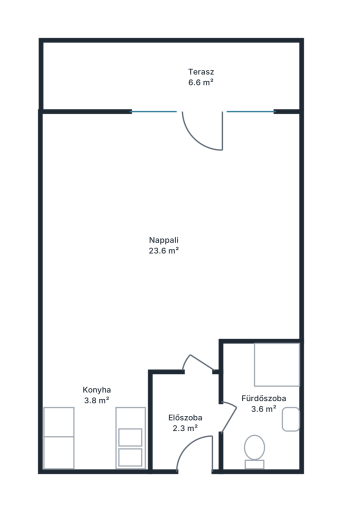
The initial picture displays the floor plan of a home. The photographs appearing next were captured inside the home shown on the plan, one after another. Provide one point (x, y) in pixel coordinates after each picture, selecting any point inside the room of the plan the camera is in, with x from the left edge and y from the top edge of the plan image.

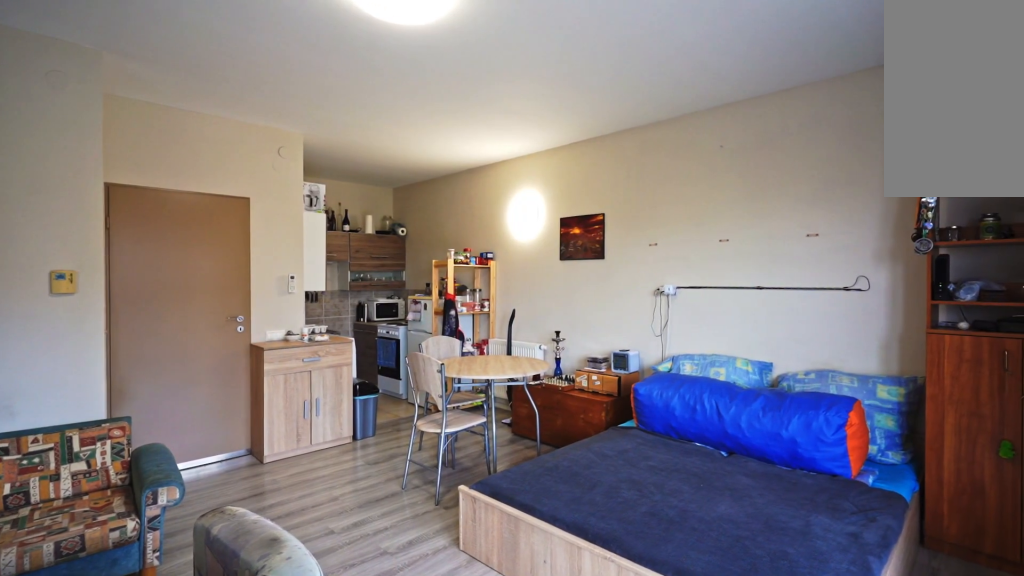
(166, 244)
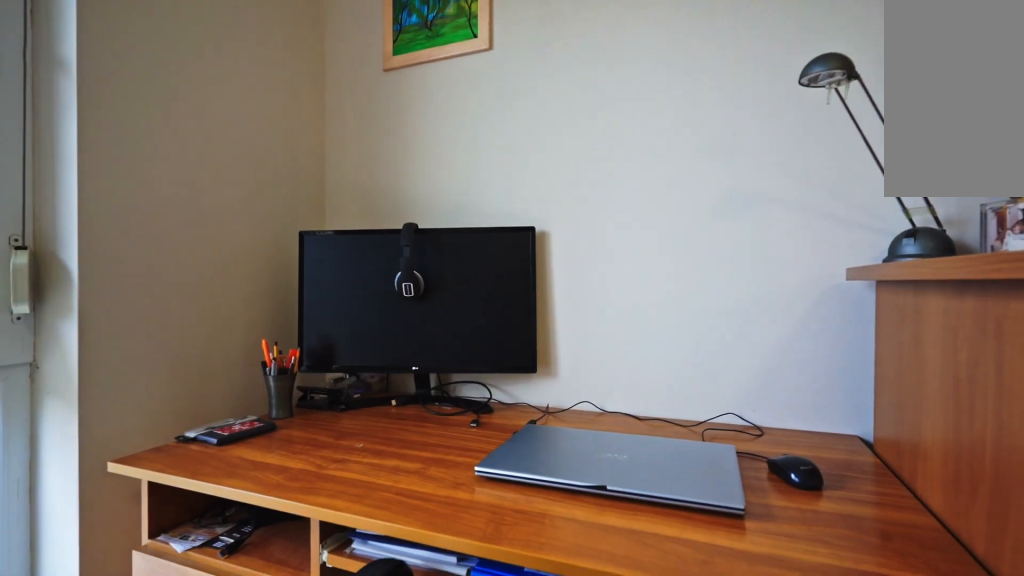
(165, 244)
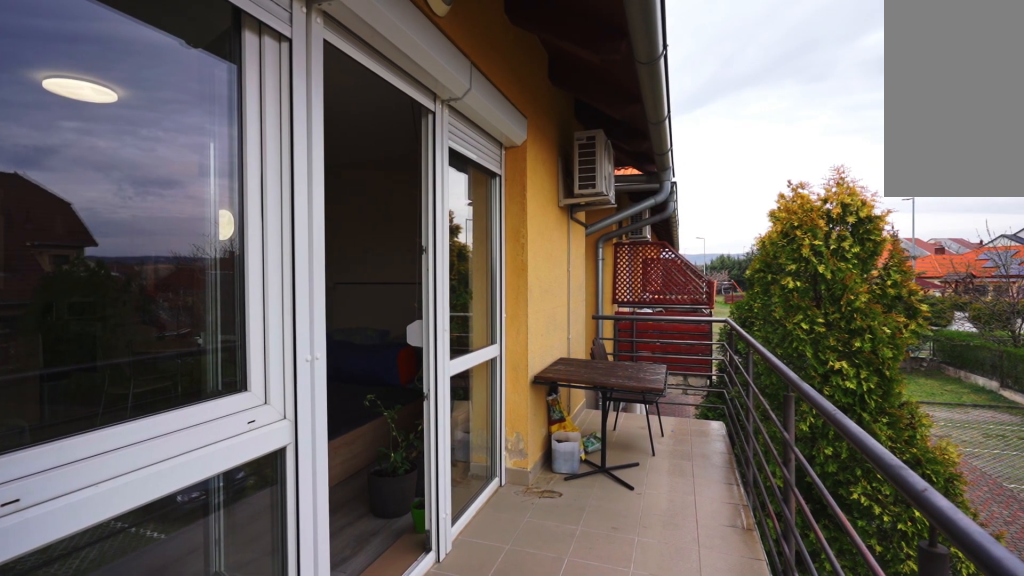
(206, 77)
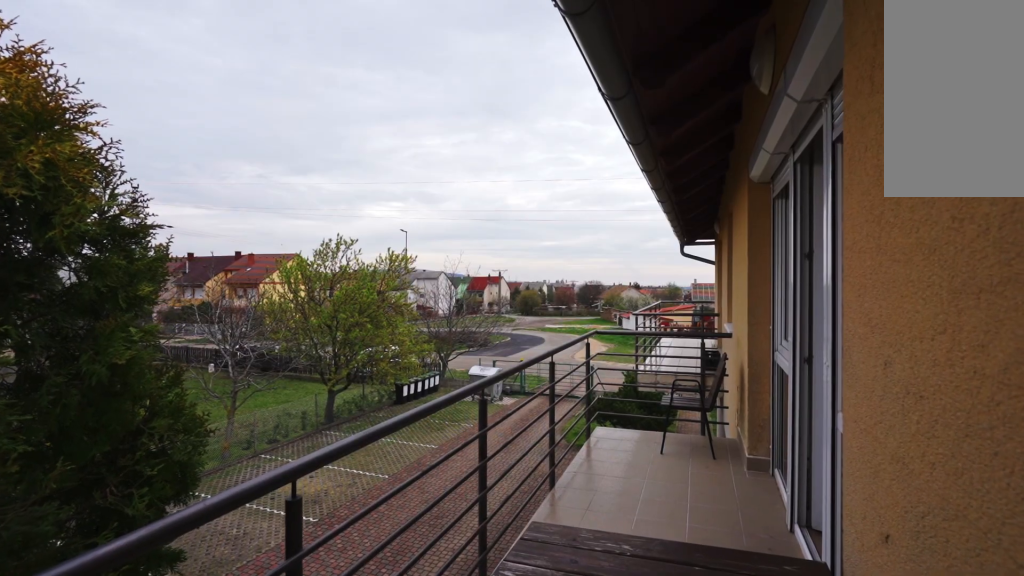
(206, 77)
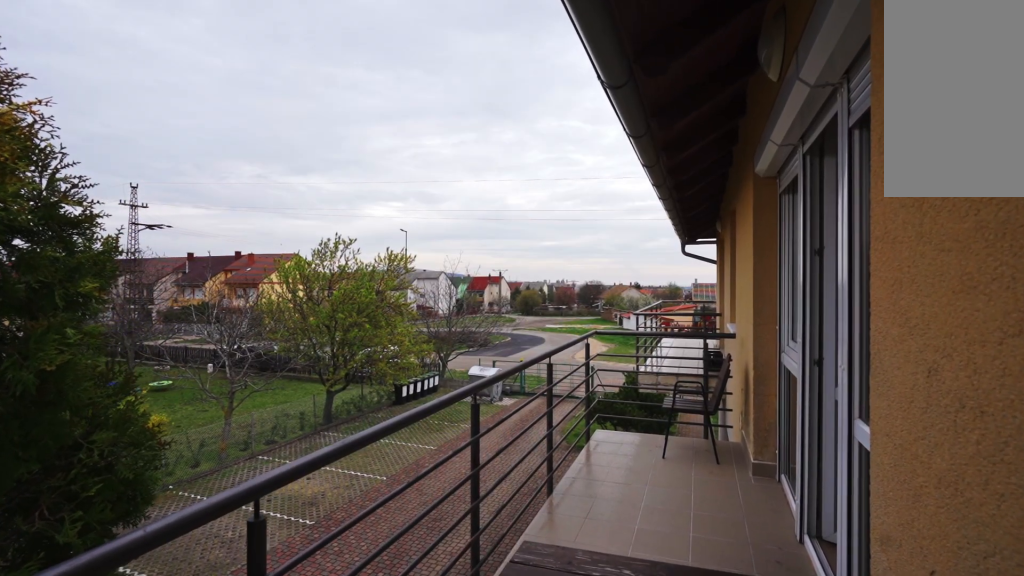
(206, 77)
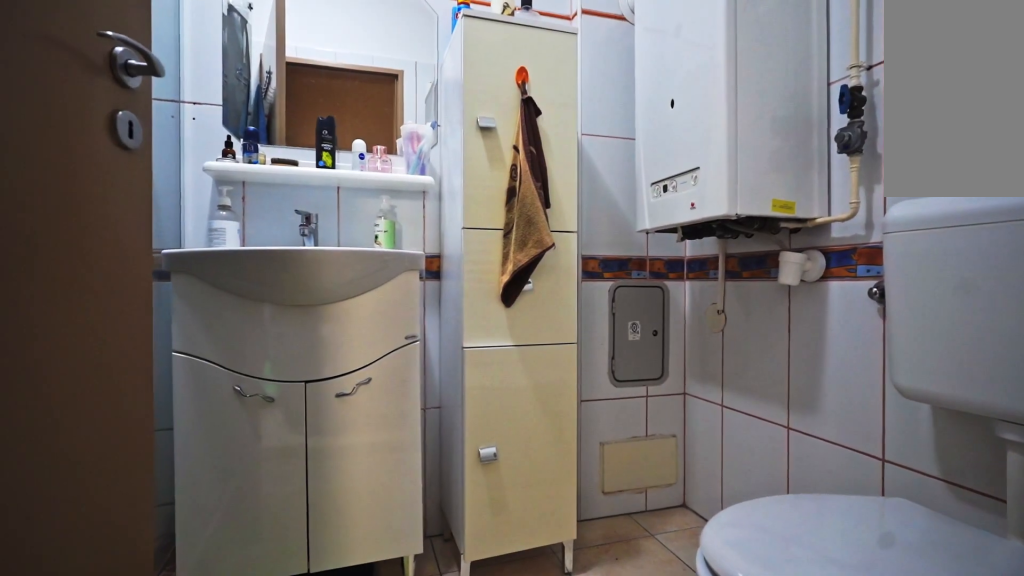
(262, 414)
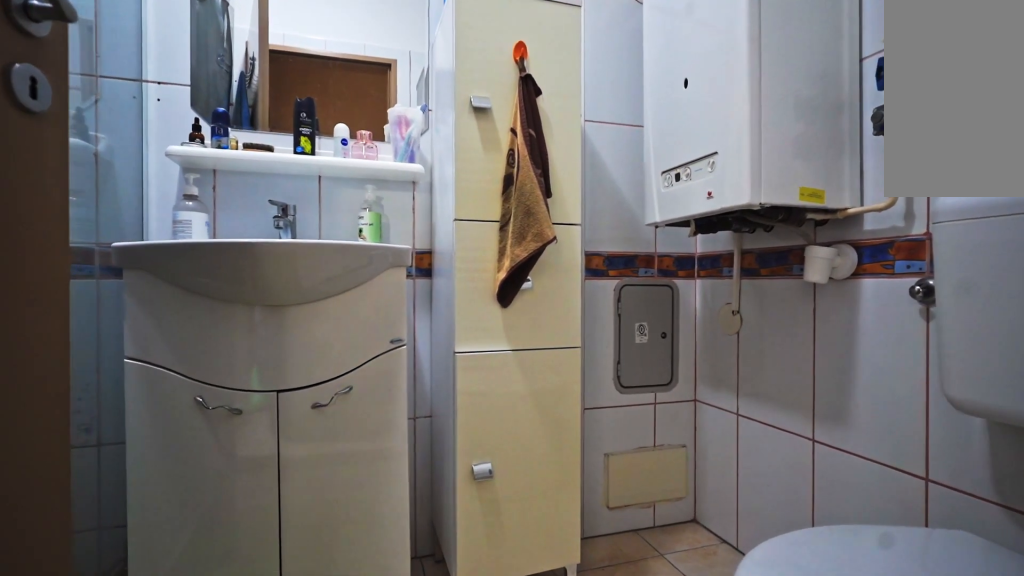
(262, 414)
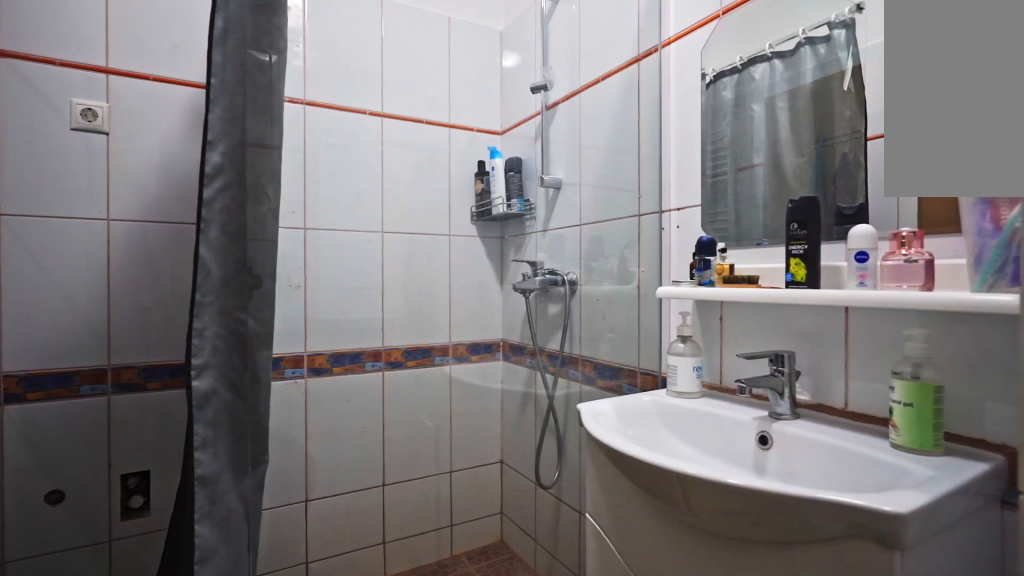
(262, 415)
